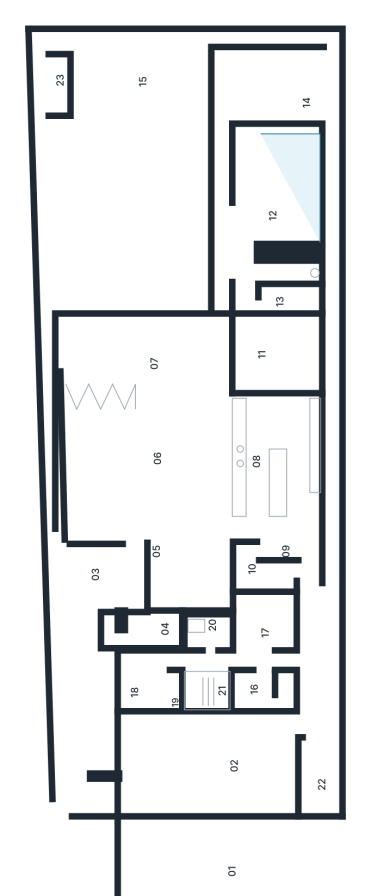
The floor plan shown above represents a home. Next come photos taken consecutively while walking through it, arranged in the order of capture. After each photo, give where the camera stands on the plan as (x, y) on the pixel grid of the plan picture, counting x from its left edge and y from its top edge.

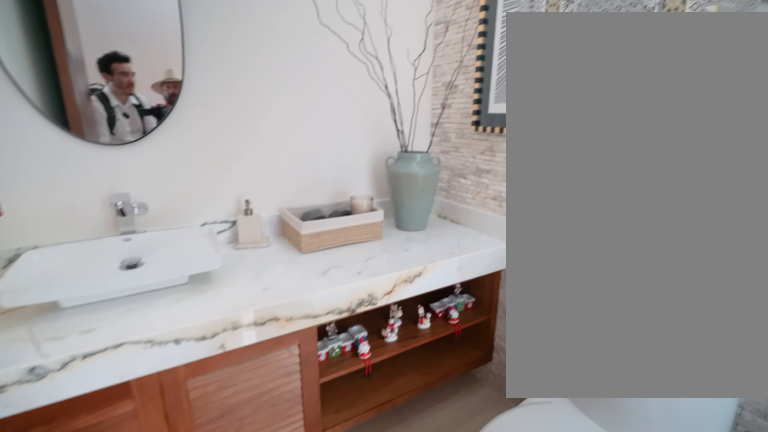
(136, 621)
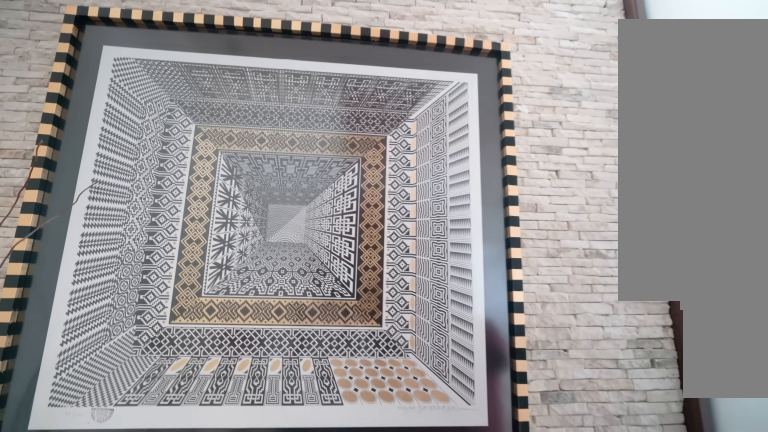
(139, 624)
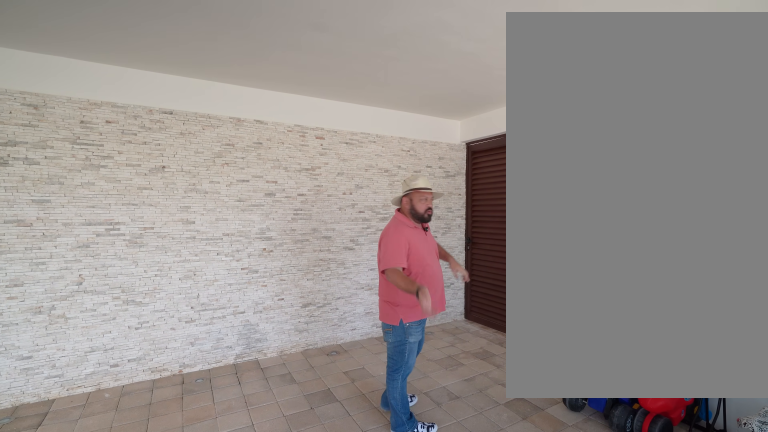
(230, 793)
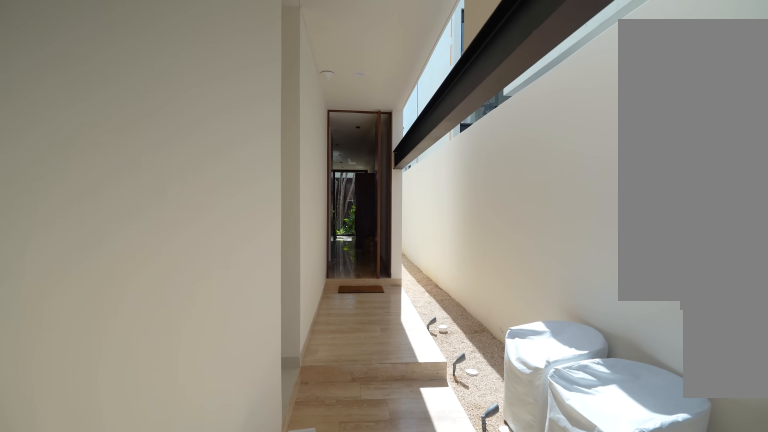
(310, 725)
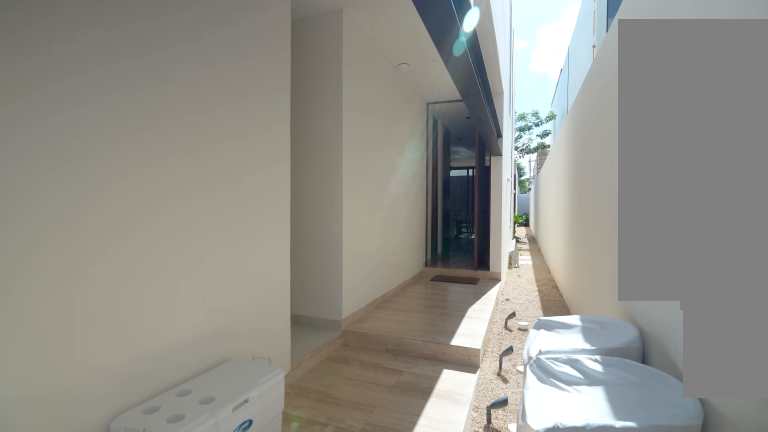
(323, 697)
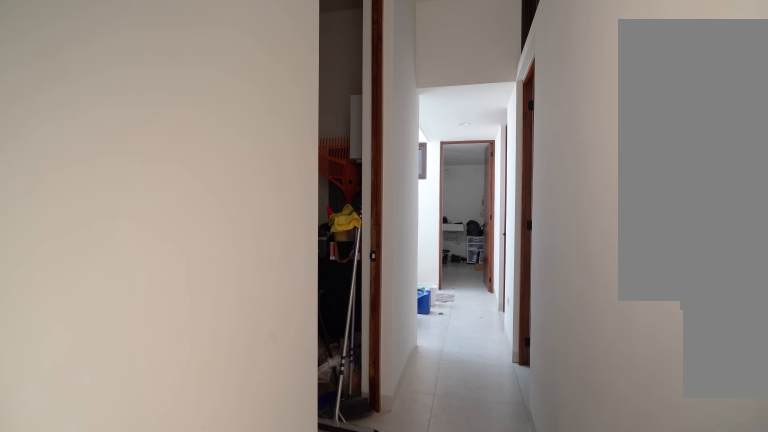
(302, 659)
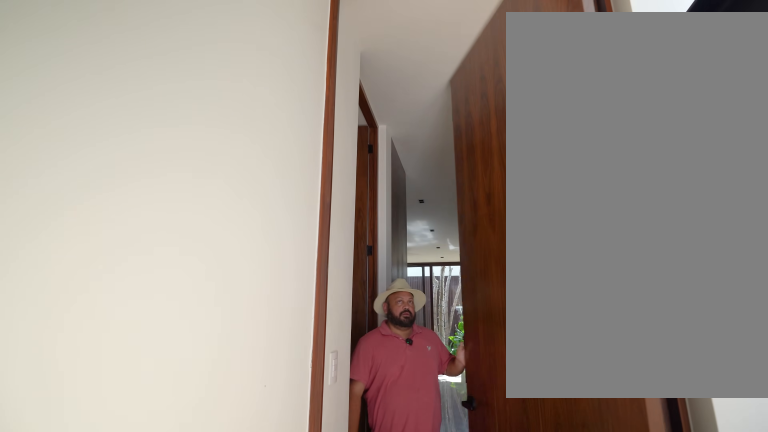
(312, 611)
